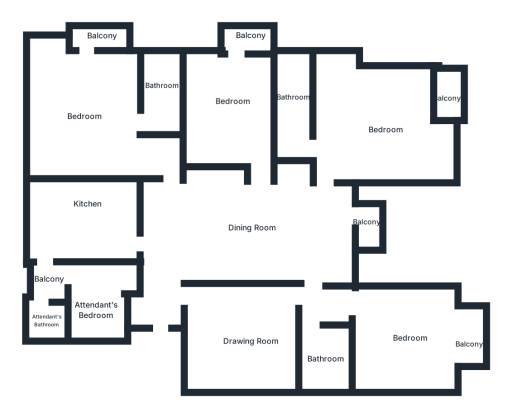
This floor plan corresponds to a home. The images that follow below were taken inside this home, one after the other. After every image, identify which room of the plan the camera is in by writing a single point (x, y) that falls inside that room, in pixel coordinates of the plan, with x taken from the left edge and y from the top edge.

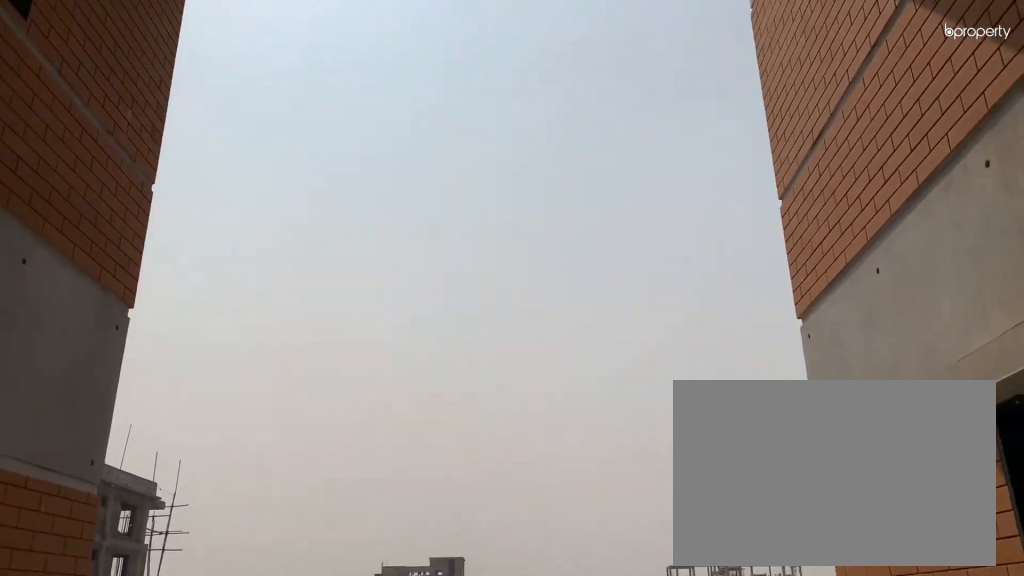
(371, 228)
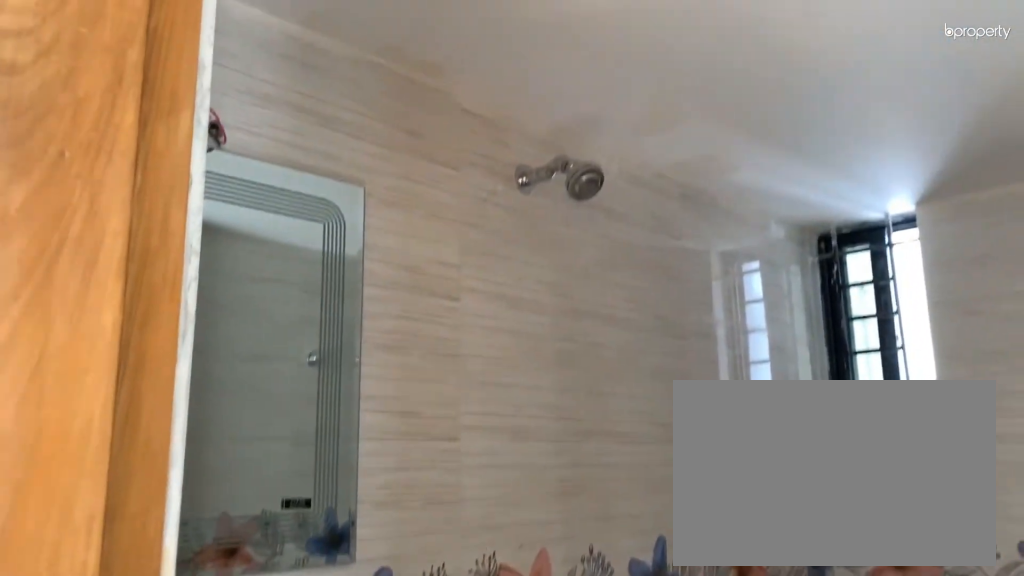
(328, 360)
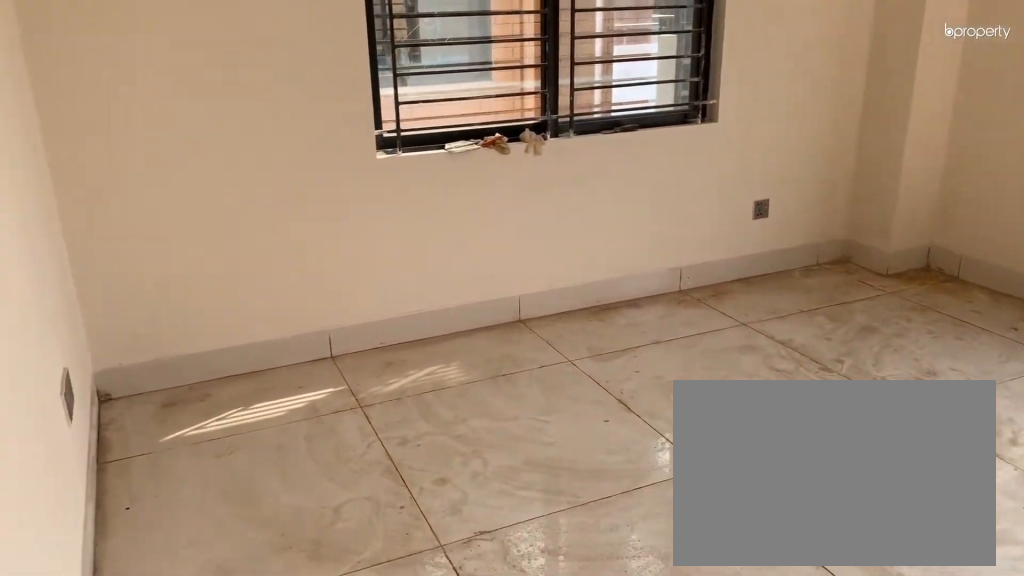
(408, 337)
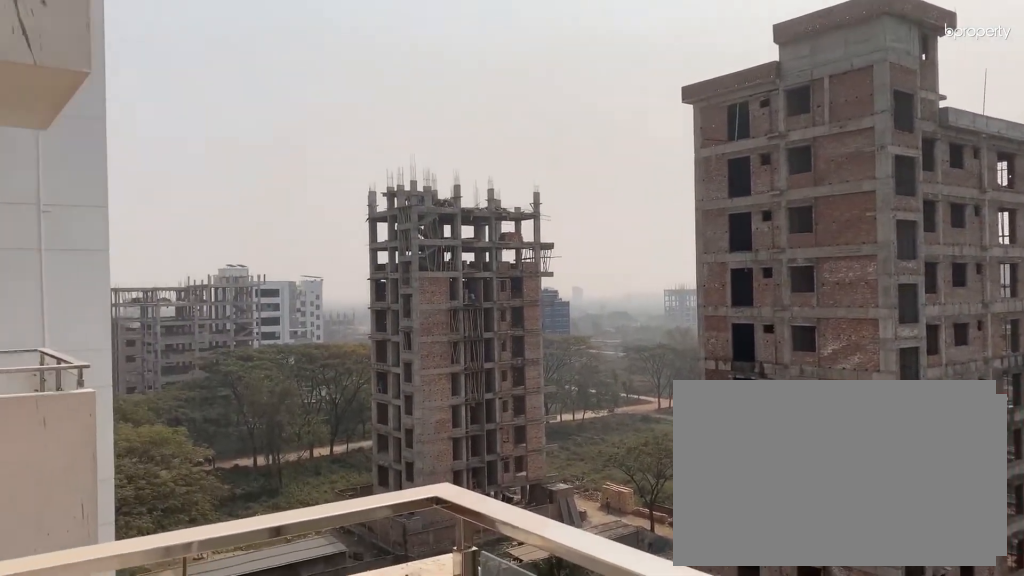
(470, 346)
